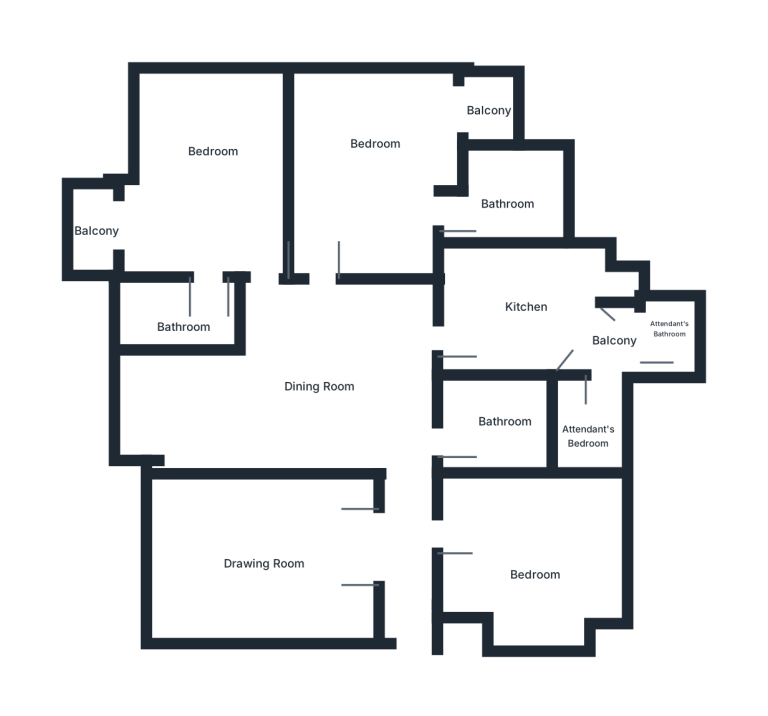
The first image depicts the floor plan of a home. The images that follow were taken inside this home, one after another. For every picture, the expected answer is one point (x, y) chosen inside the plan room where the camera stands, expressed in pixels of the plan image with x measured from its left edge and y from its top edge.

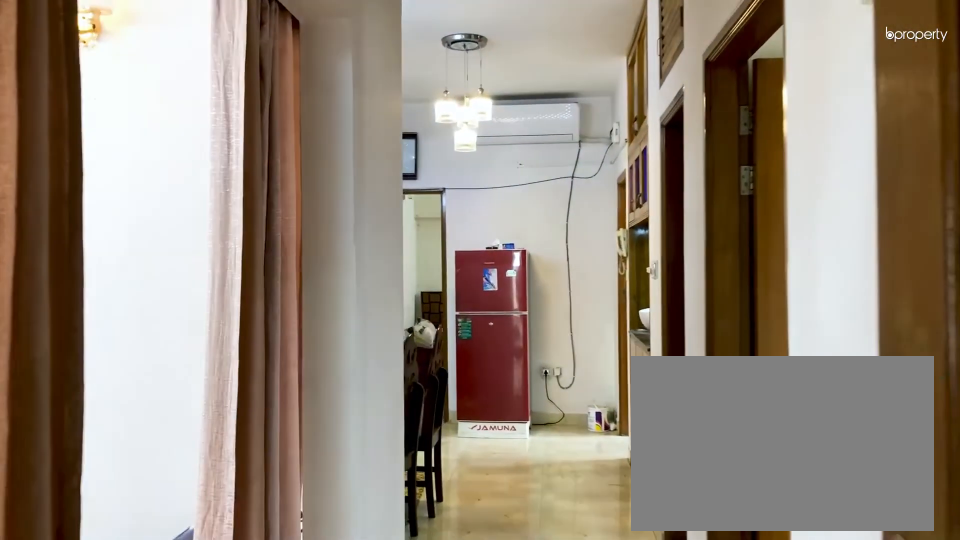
(414, 609)
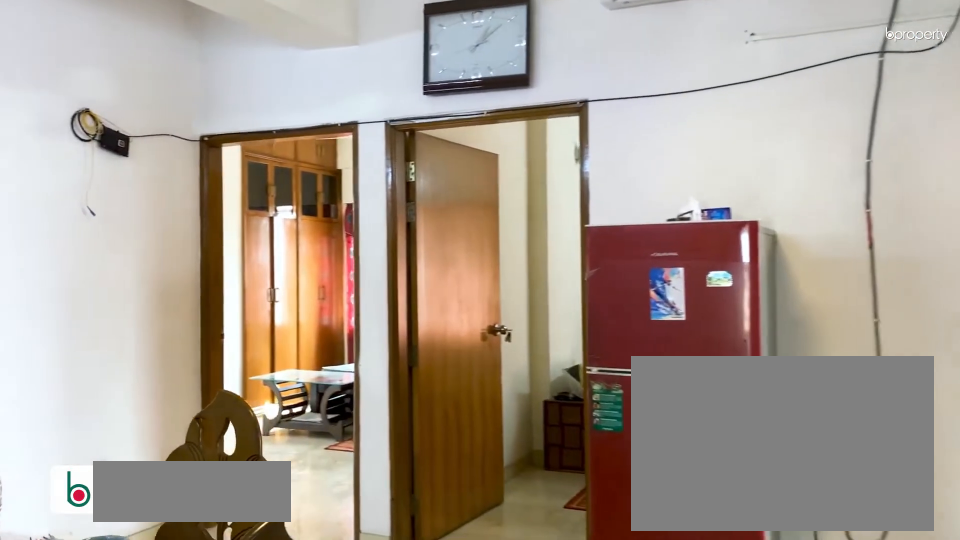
(317, 392)
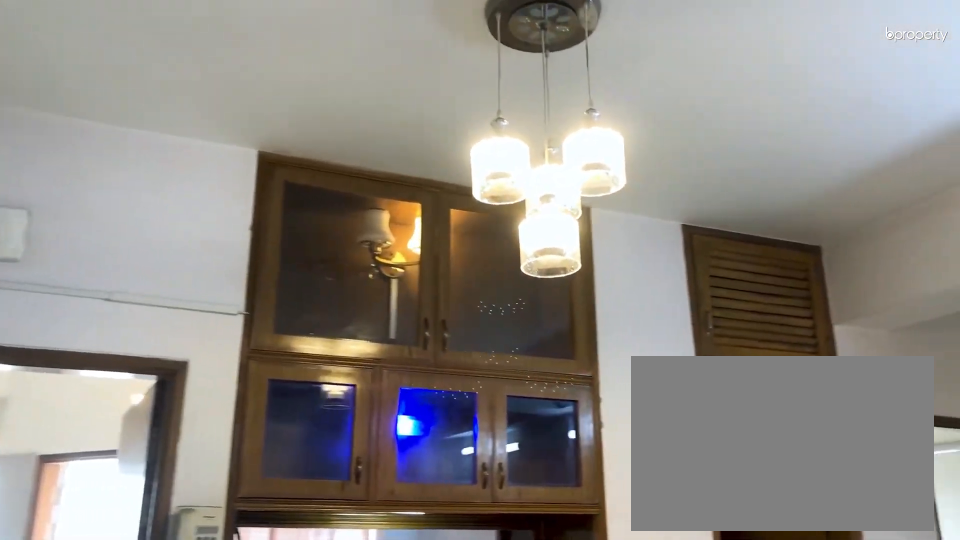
(316, 392)
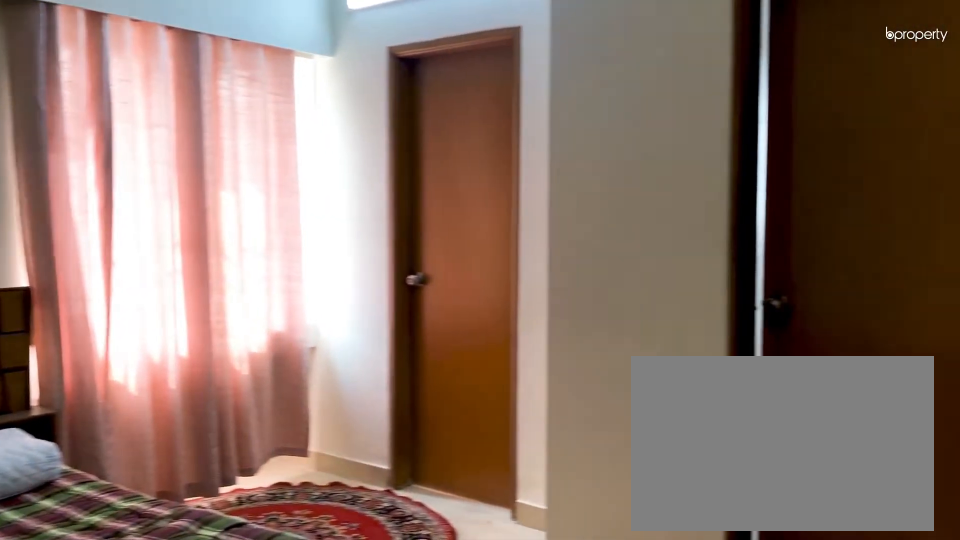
(376, 156)
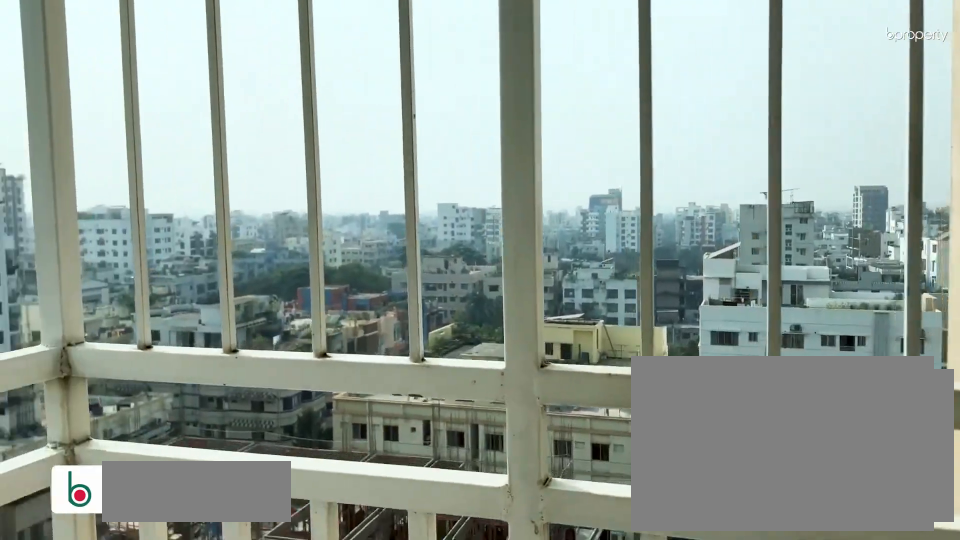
(487, 111)
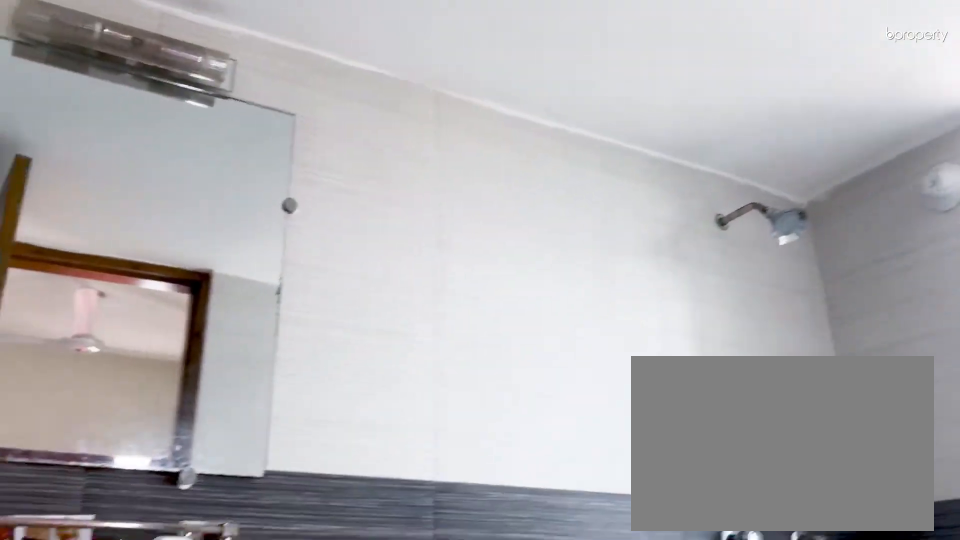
(180, 330)
